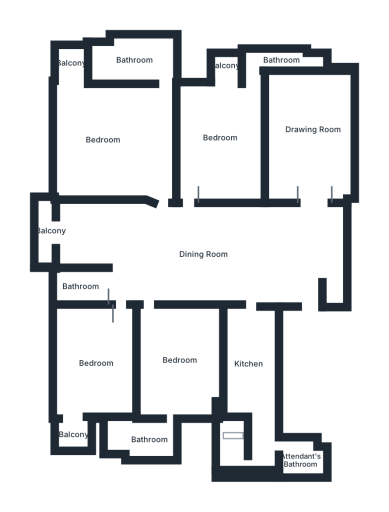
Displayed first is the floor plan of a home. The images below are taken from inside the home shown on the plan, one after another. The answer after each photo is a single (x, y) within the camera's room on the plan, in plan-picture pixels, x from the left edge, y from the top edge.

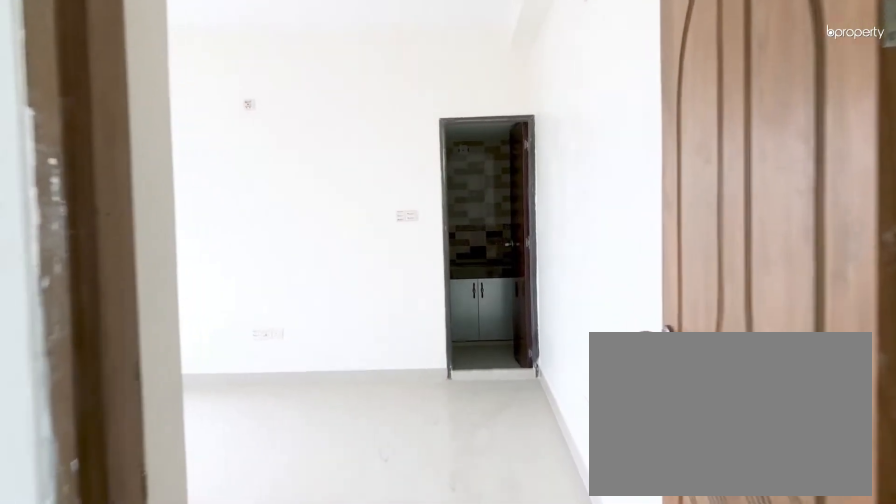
(154, 192)
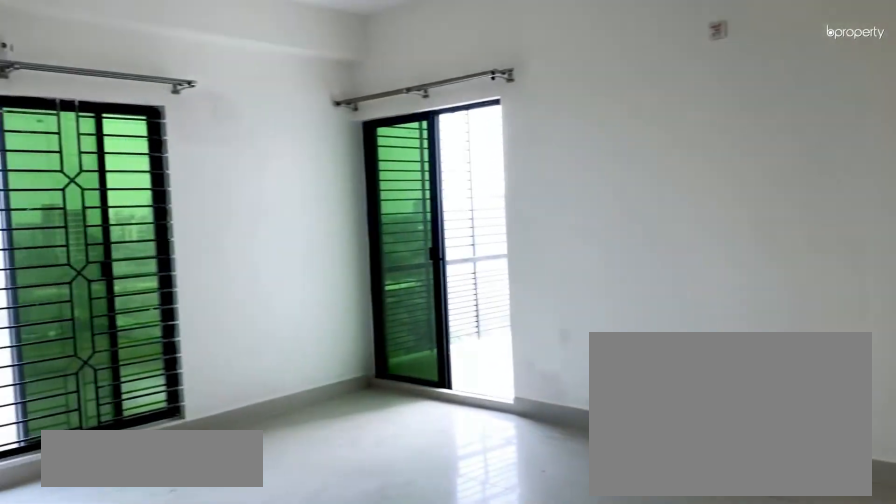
(100, 143)
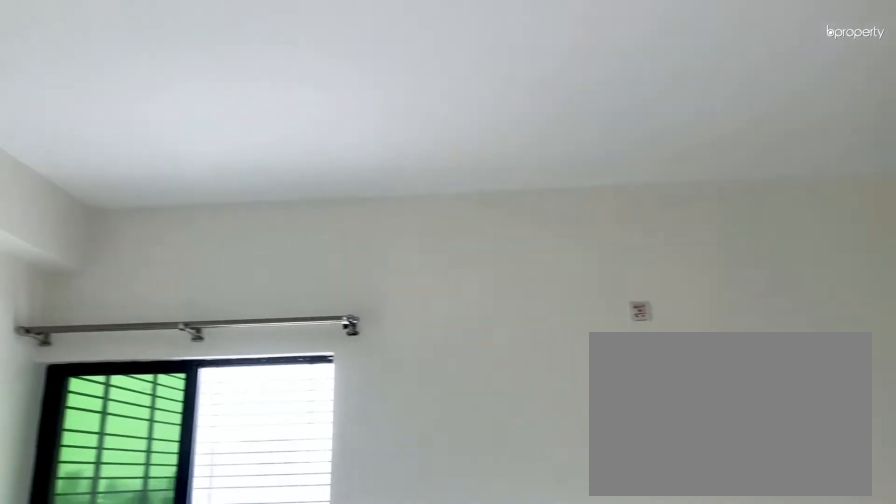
(100, 143)
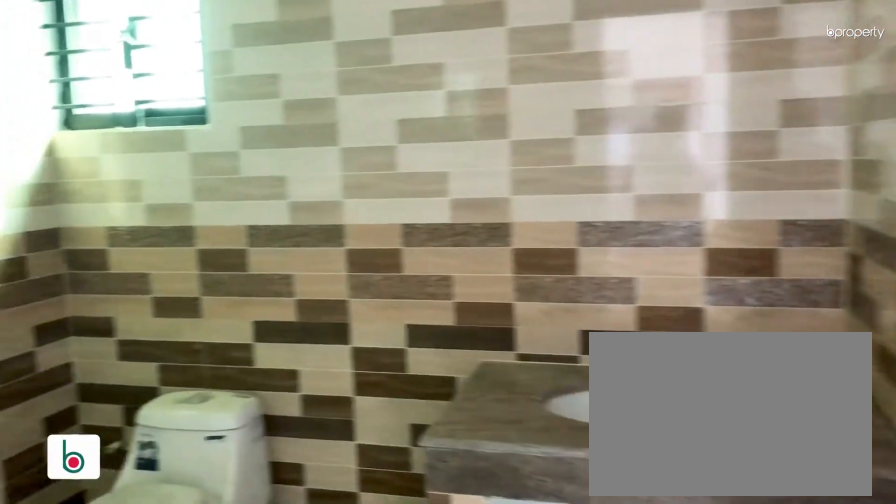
(133, 61)
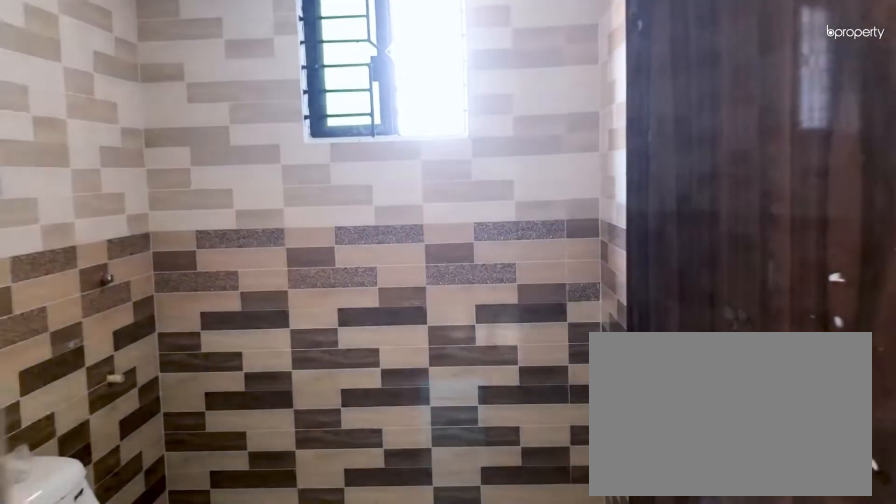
(78, 285)
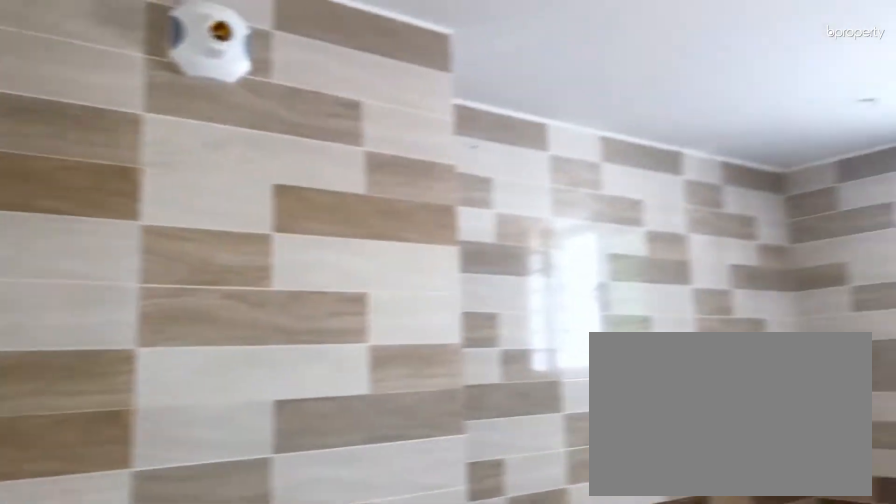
(78, 285)
